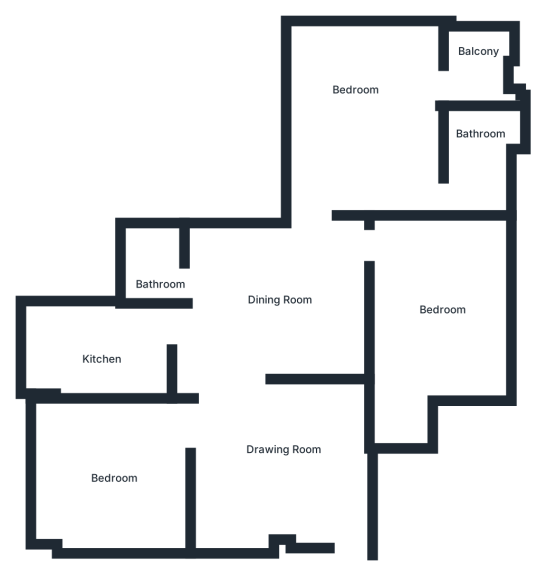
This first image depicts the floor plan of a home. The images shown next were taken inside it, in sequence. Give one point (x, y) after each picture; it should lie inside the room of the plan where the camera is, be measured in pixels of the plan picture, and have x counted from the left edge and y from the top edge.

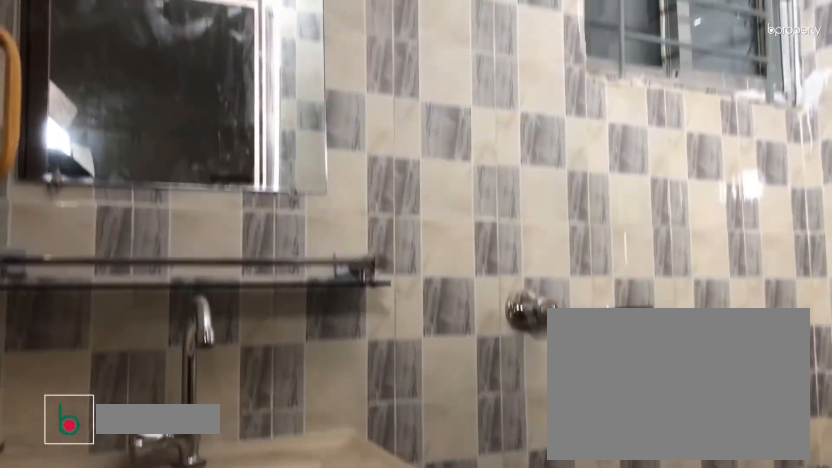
(152, 264)
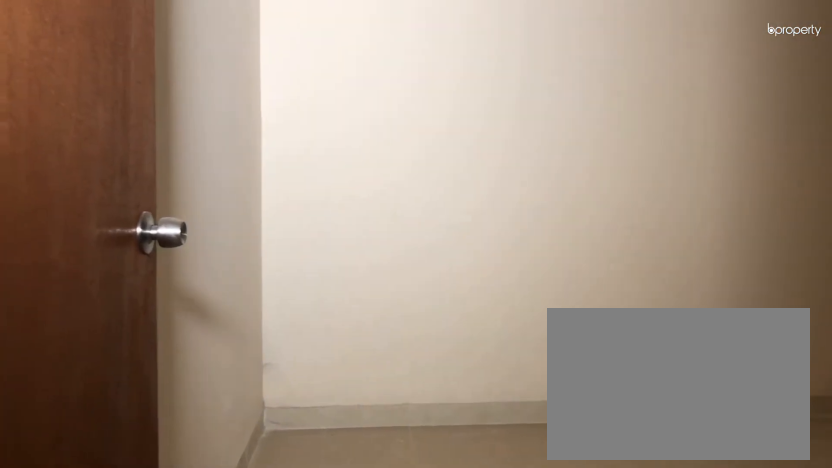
(437, 306)
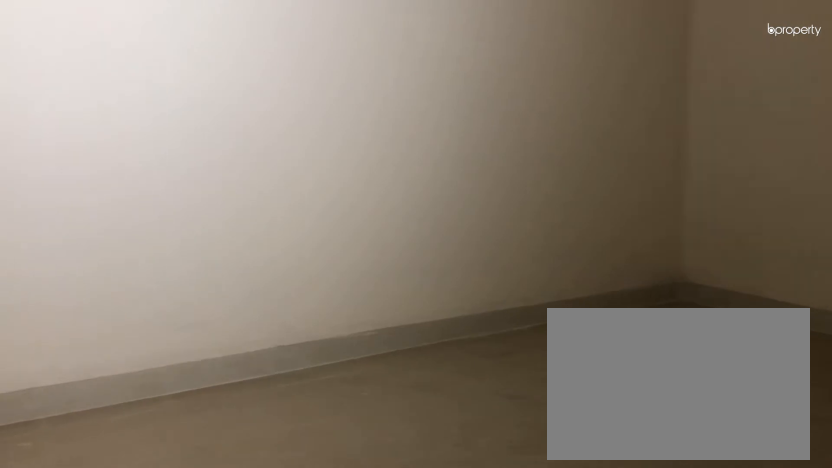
(437, 306)
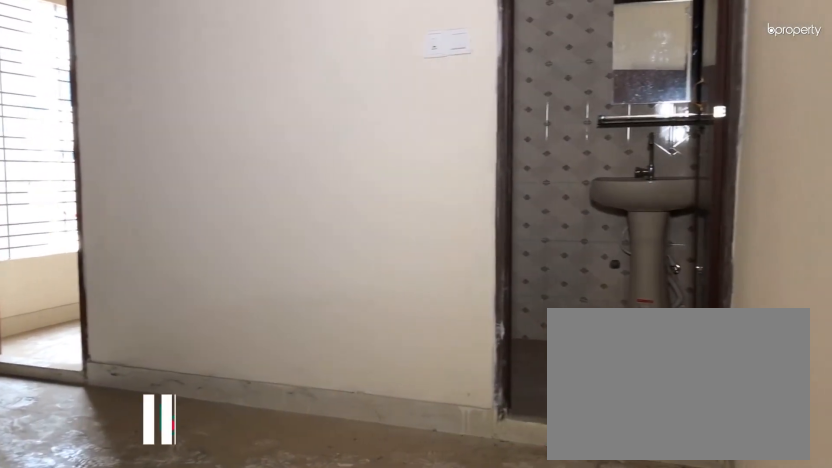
(421, 88)
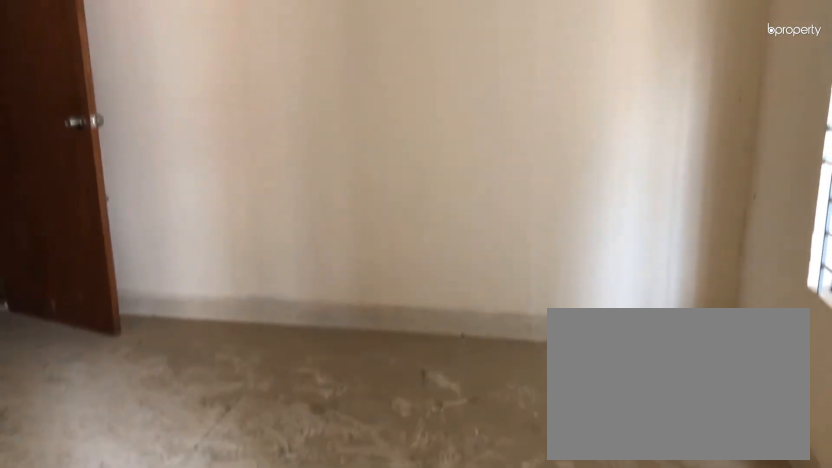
(421, 88)
